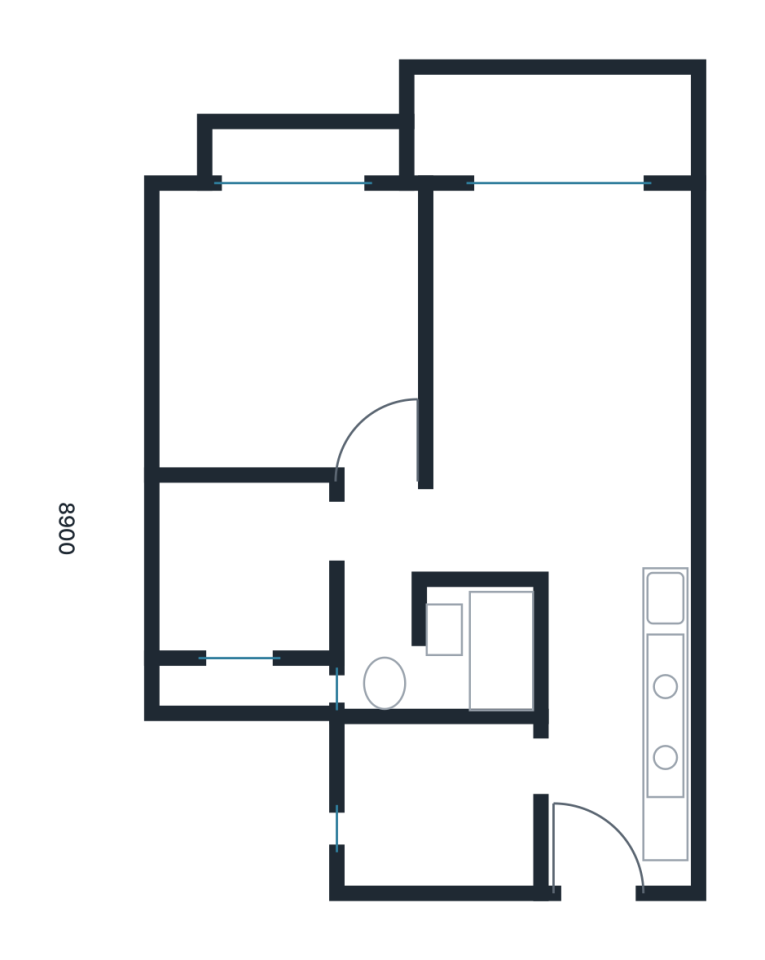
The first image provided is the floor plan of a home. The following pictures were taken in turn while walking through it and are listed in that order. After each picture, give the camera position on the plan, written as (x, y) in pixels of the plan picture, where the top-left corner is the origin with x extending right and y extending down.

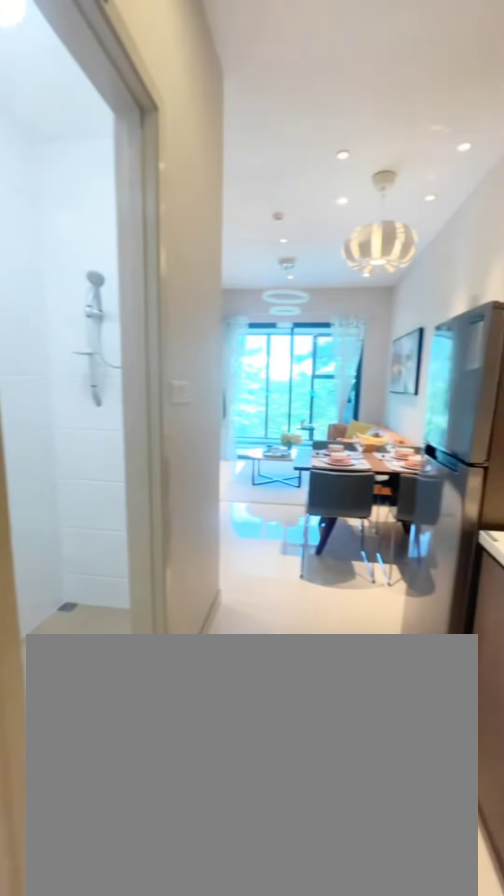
(592, 811)
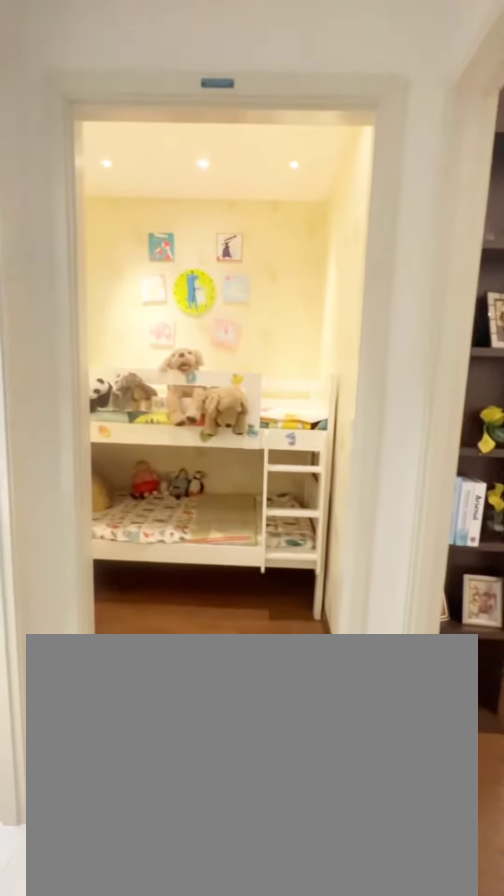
(445, 567)
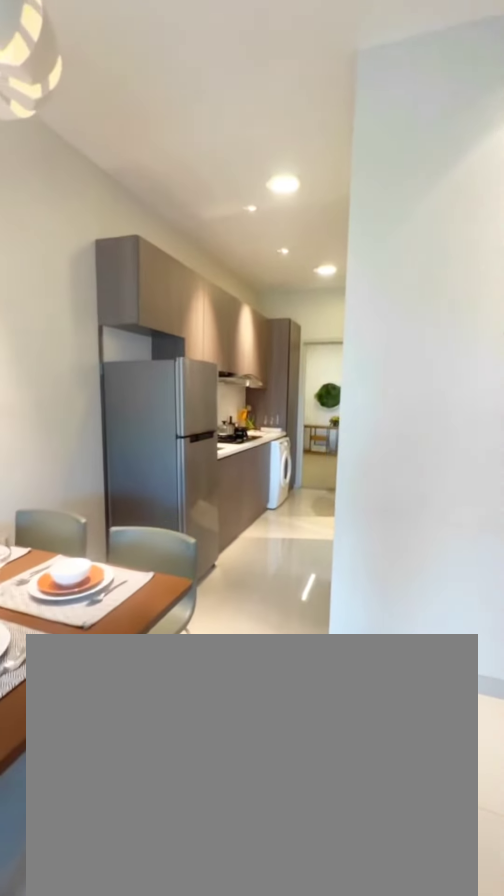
(557, 408)
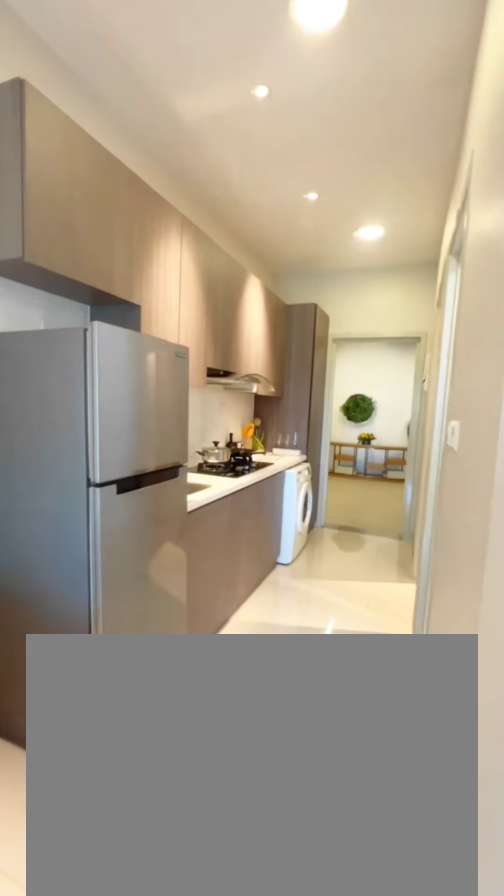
(585, 547)
